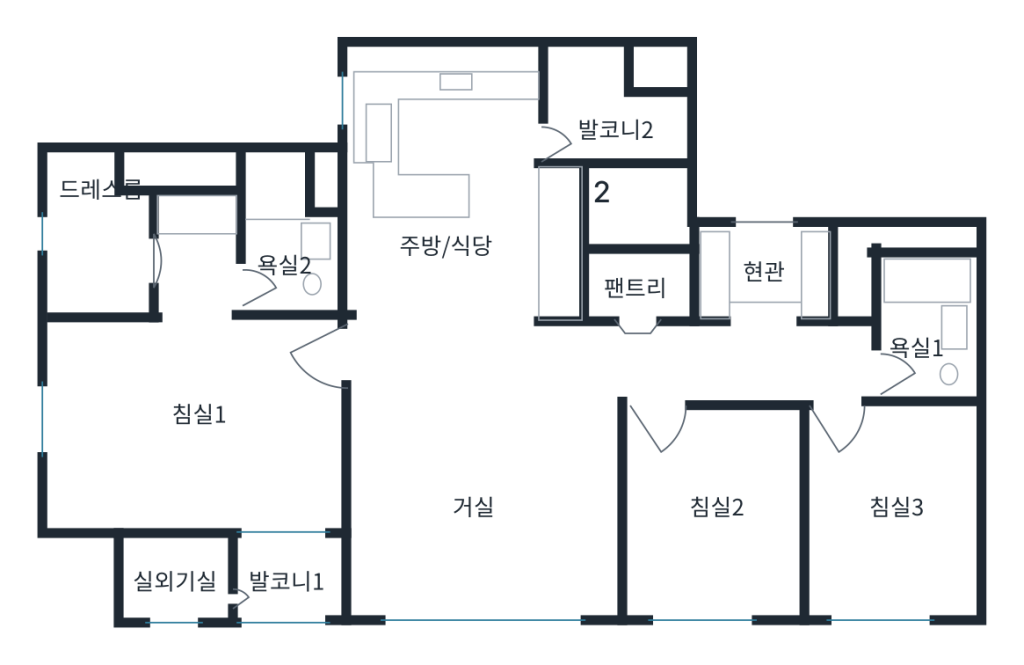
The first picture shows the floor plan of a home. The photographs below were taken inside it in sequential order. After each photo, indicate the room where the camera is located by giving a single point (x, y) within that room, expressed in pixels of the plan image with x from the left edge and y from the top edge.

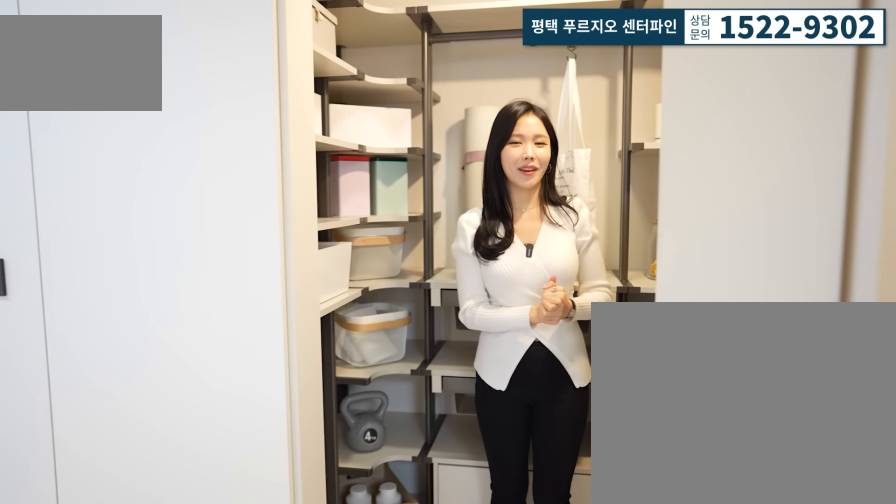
(640, 322)
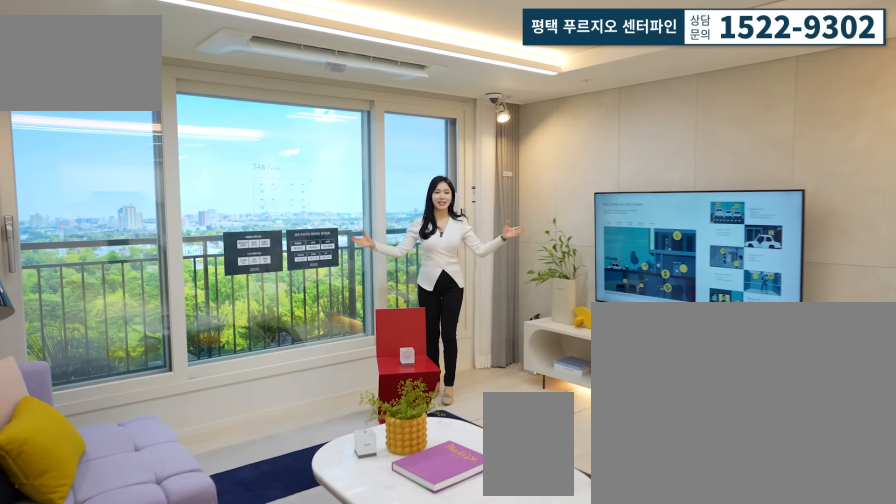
(478, 492)
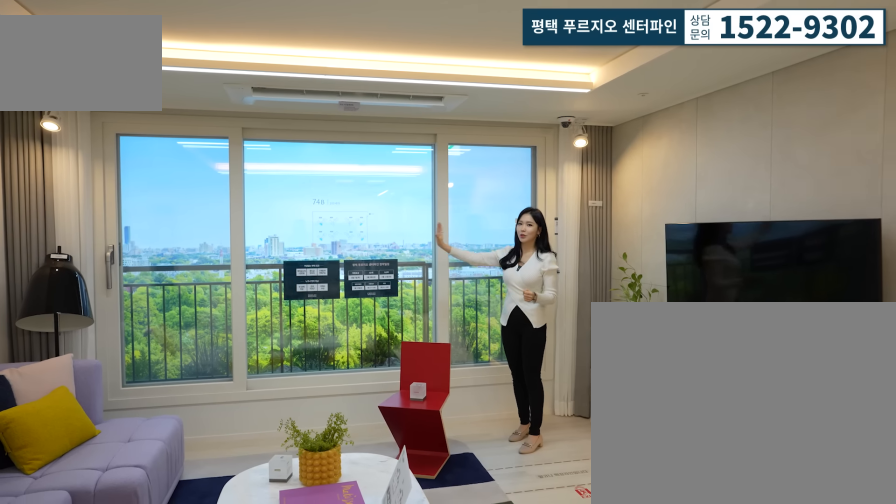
(478, 492)
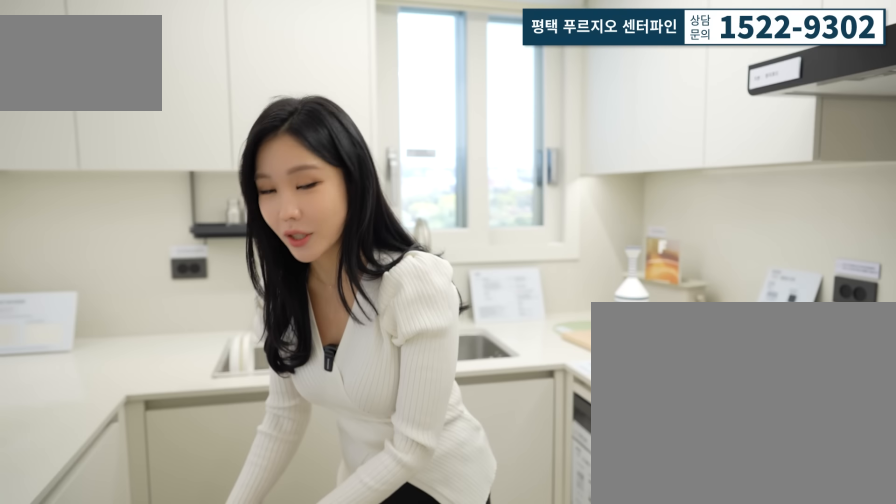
(466, 201)
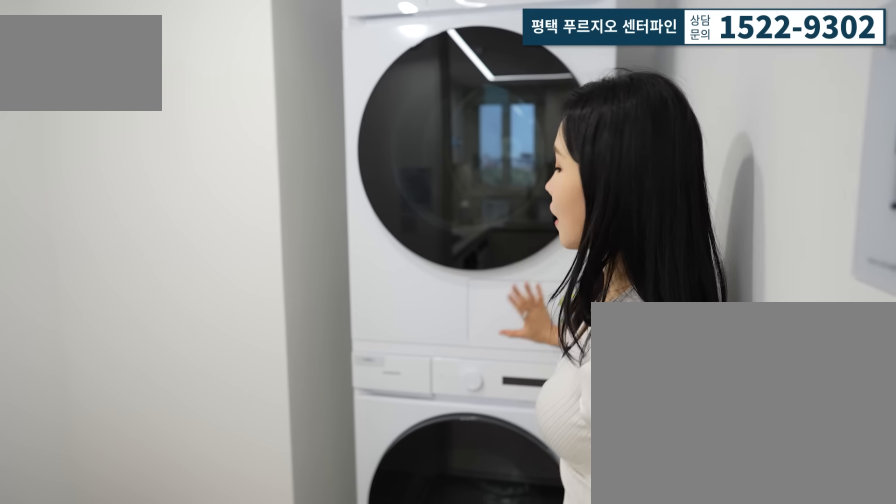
(618, 120)
